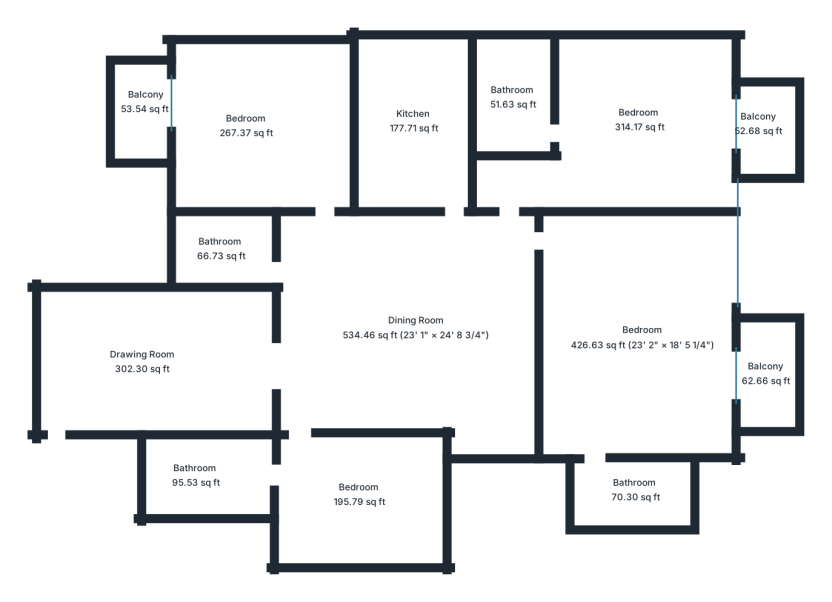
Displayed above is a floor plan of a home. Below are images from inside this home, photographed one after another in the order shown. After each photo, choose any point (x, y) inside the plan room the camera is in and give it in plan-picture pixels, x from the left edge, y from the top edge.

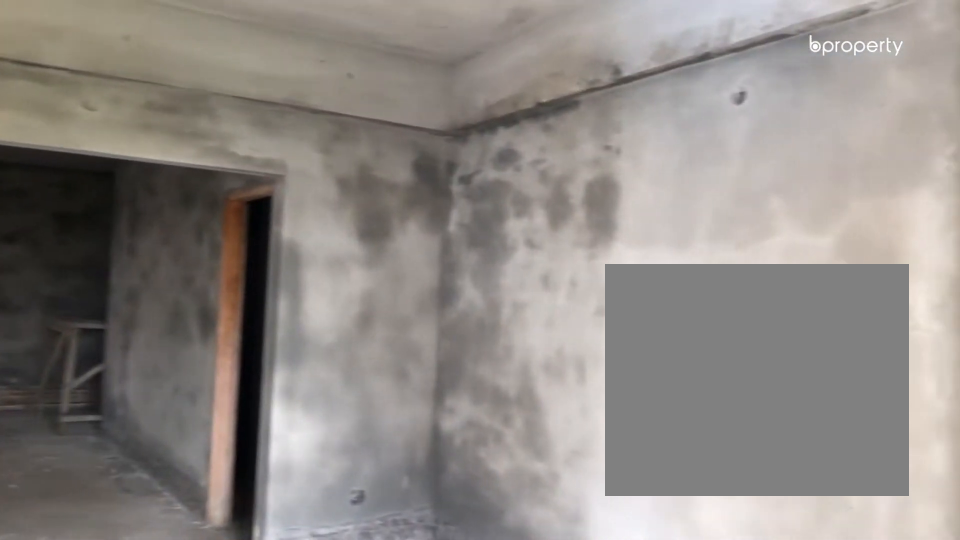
(140, 364)
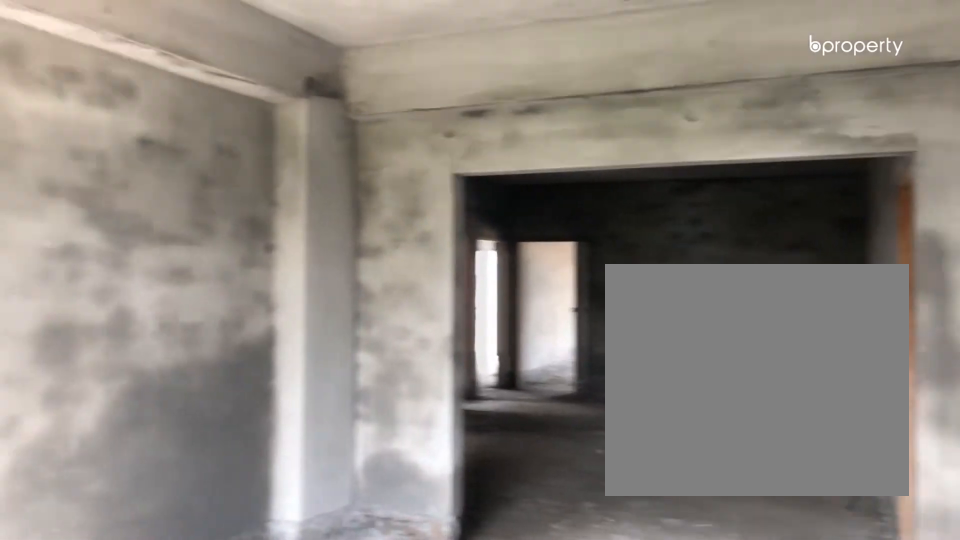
(140, 364)
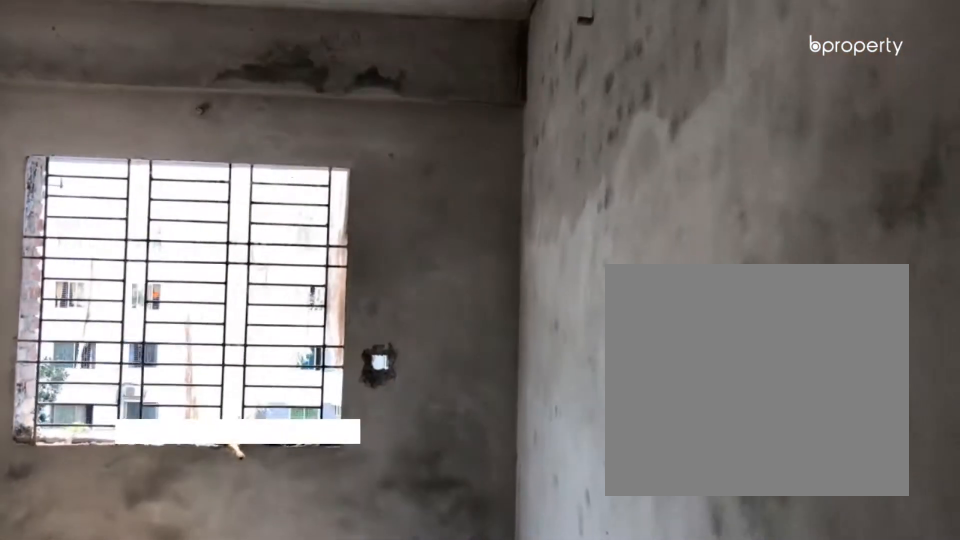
(245, 125)
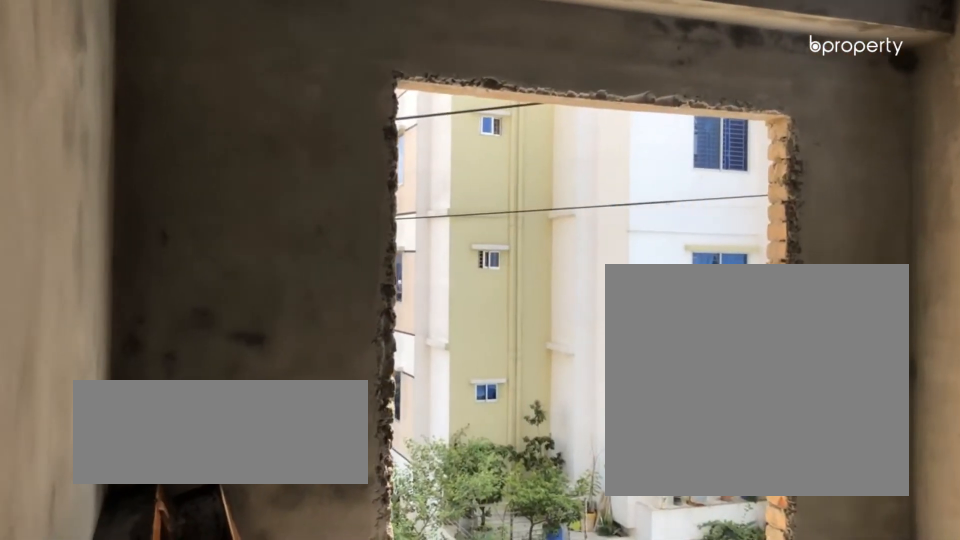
(245, 125)
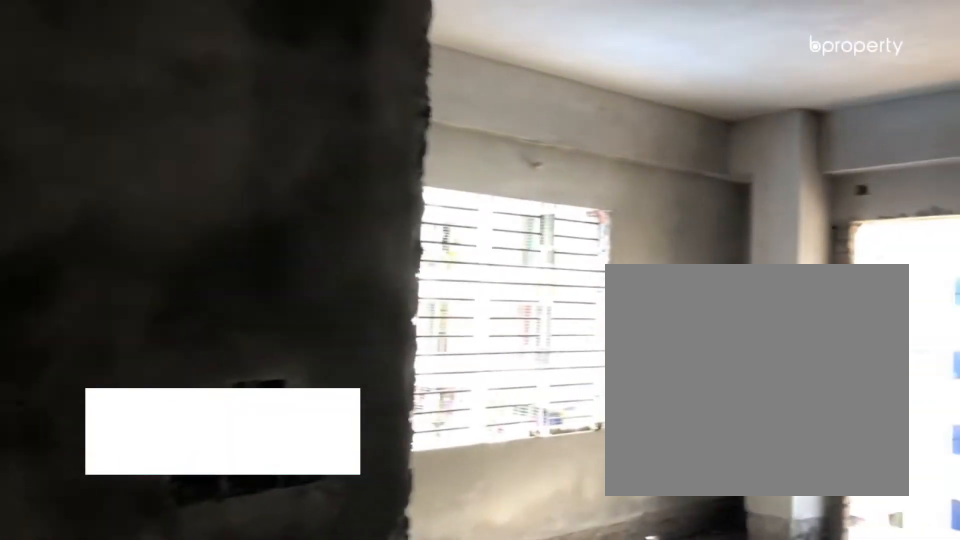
(638, 148)
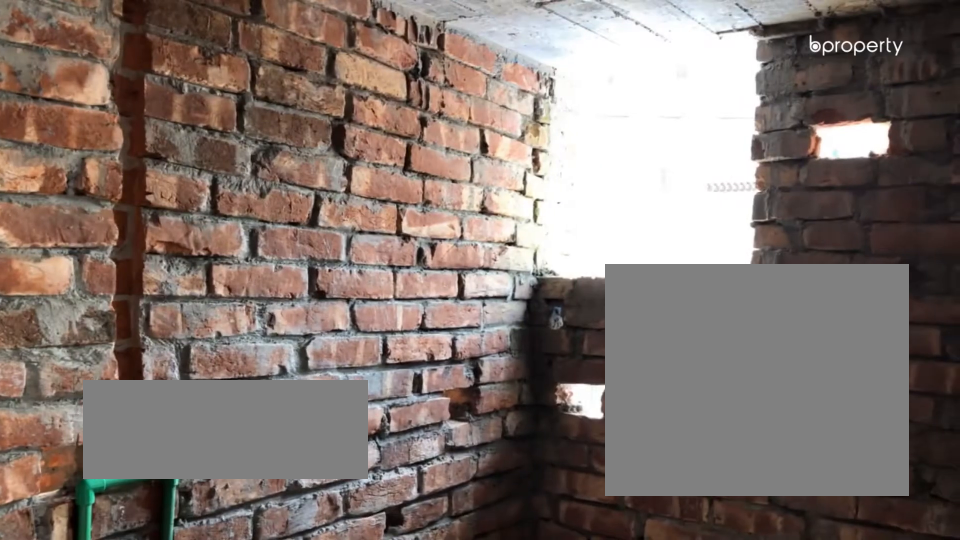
(514, 106)
